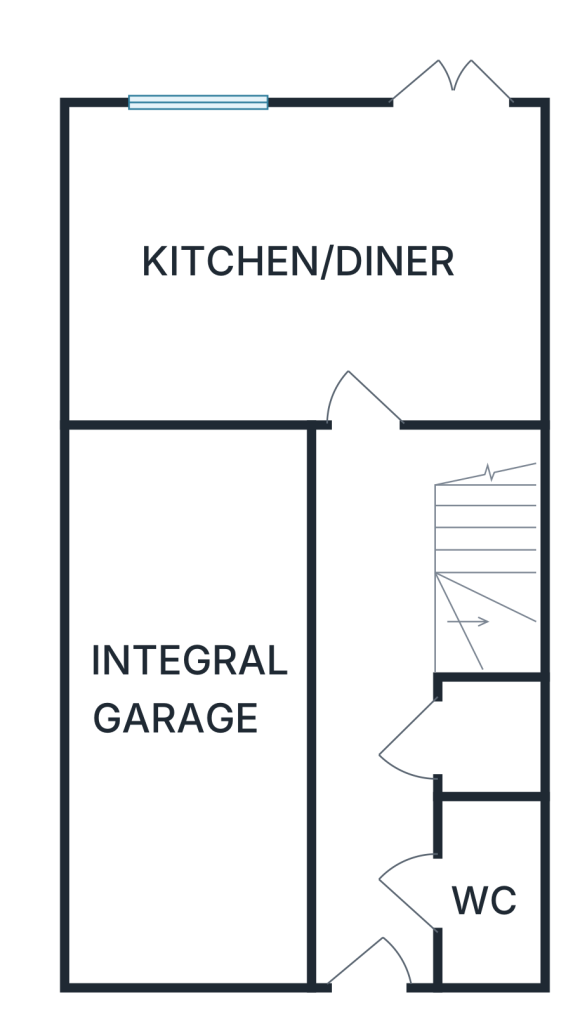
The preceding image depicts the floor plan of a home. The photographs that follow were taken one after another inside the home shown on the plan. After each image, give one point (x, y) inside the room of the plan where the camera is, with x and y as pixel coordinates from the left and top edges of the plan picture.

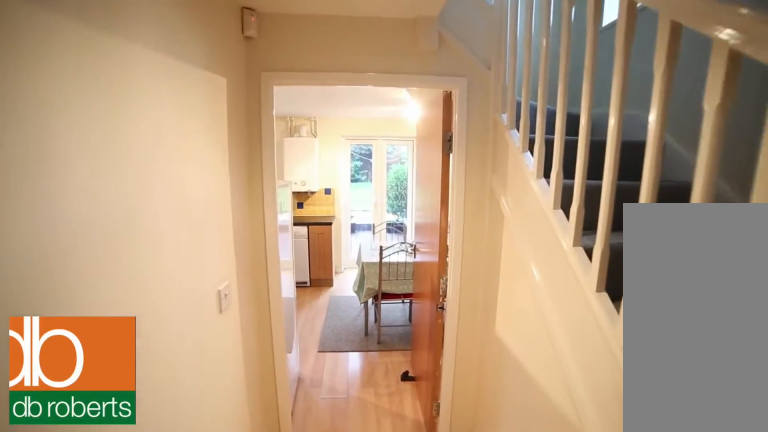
(377, 658)
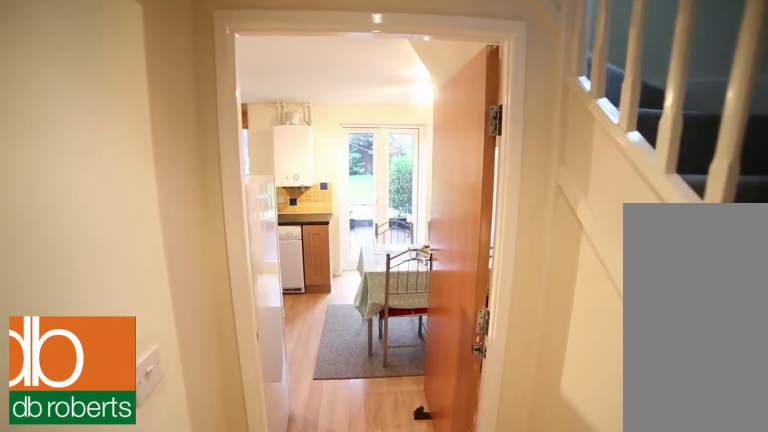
(377, 658)
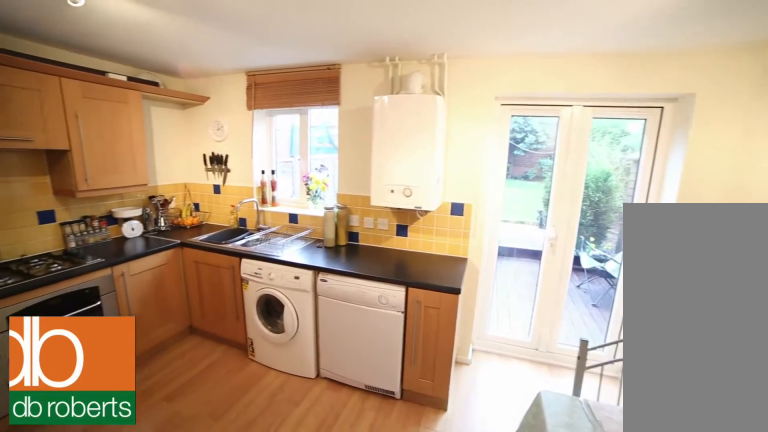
(306, 263)
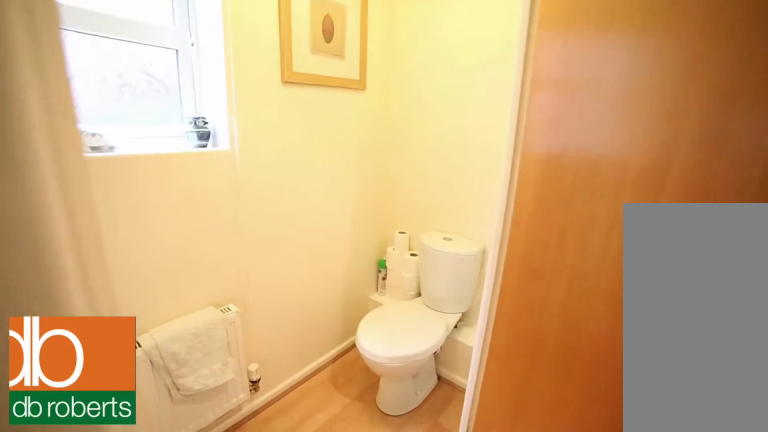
(480, 890)
